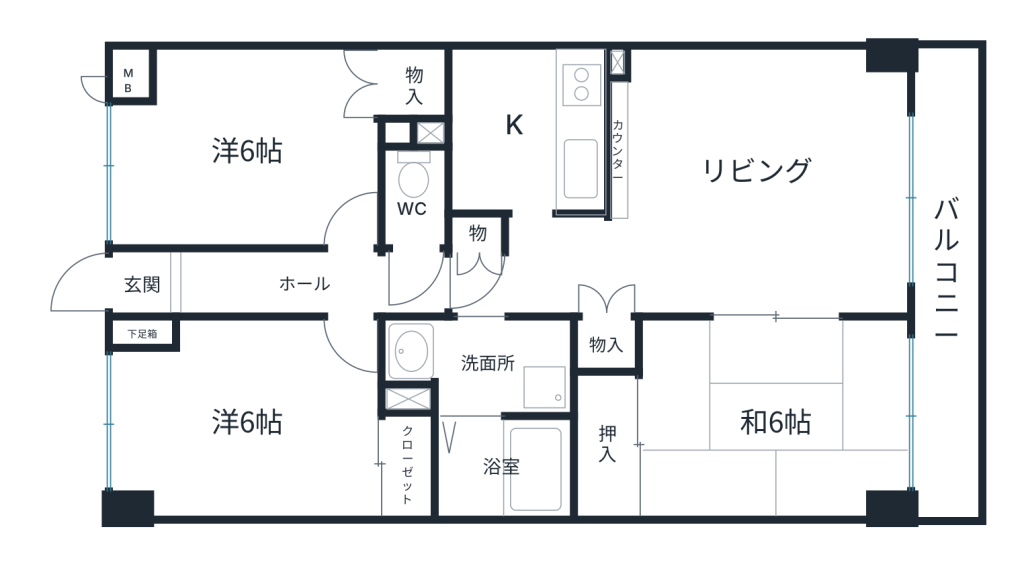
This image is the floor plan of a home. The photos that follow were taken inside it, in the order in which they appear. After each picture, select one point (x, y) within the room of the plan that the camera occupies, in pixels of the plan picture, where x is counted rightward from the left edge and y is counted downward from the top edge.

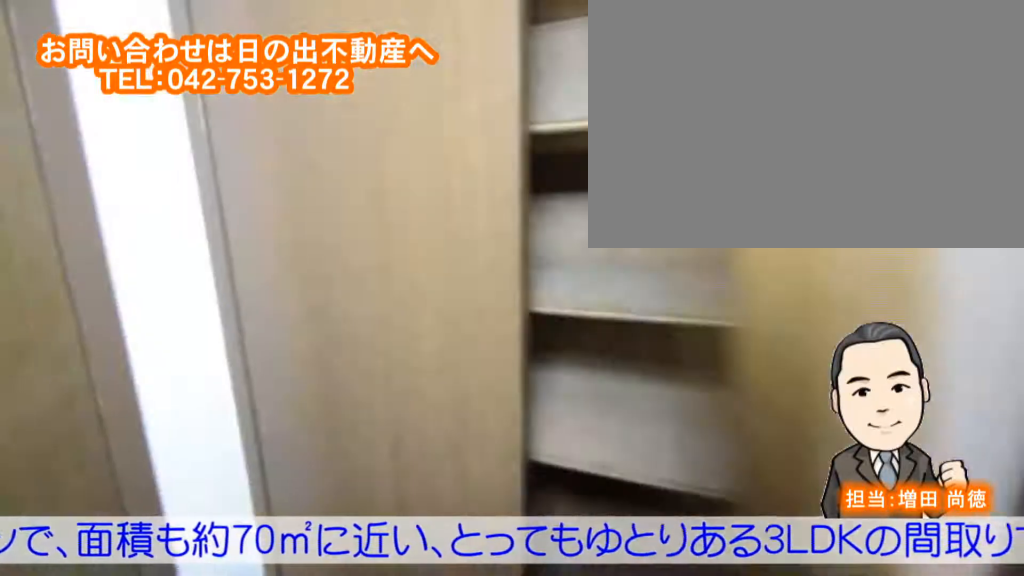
(485, 277)
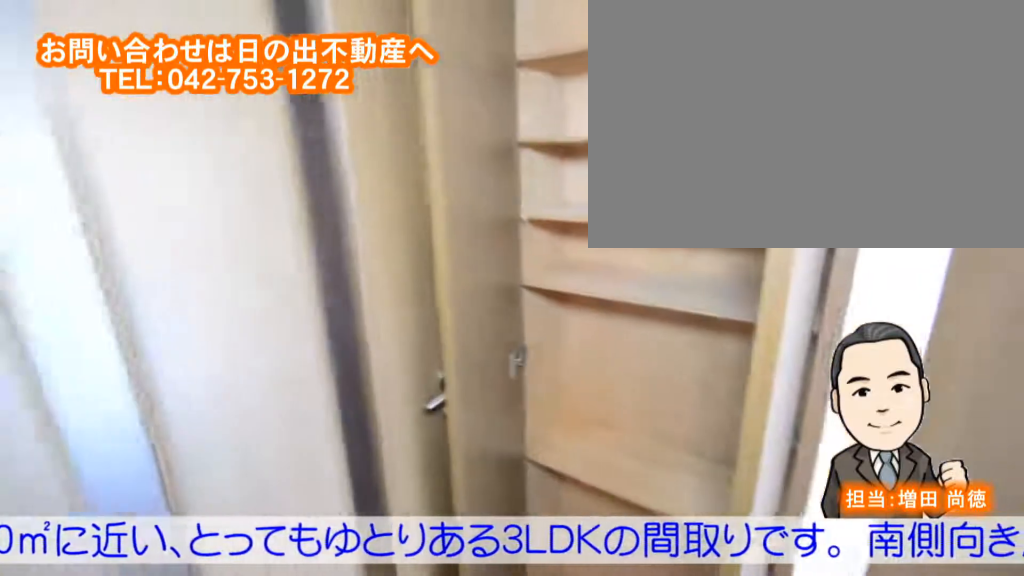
(484, 277)
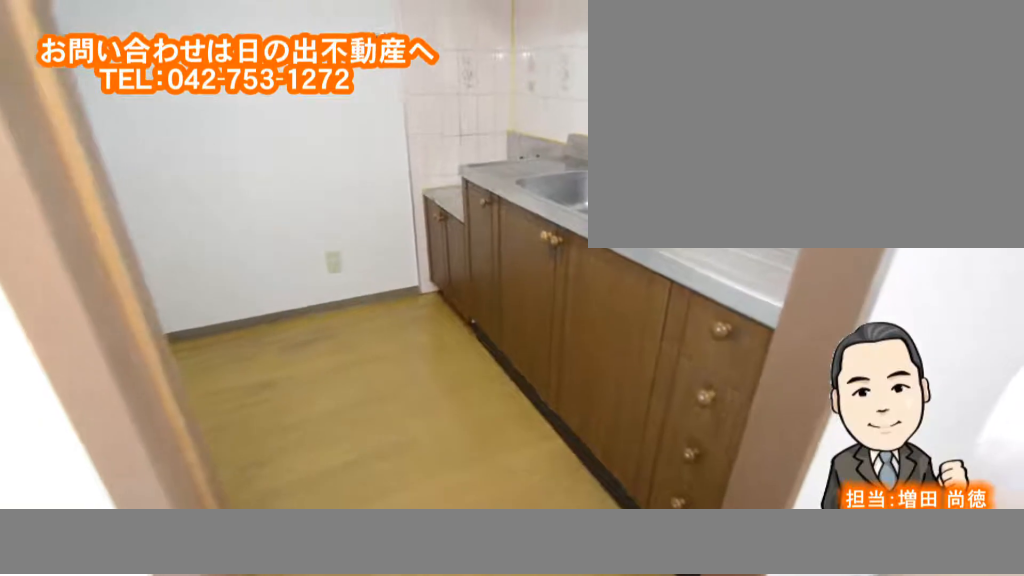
(509, 133)
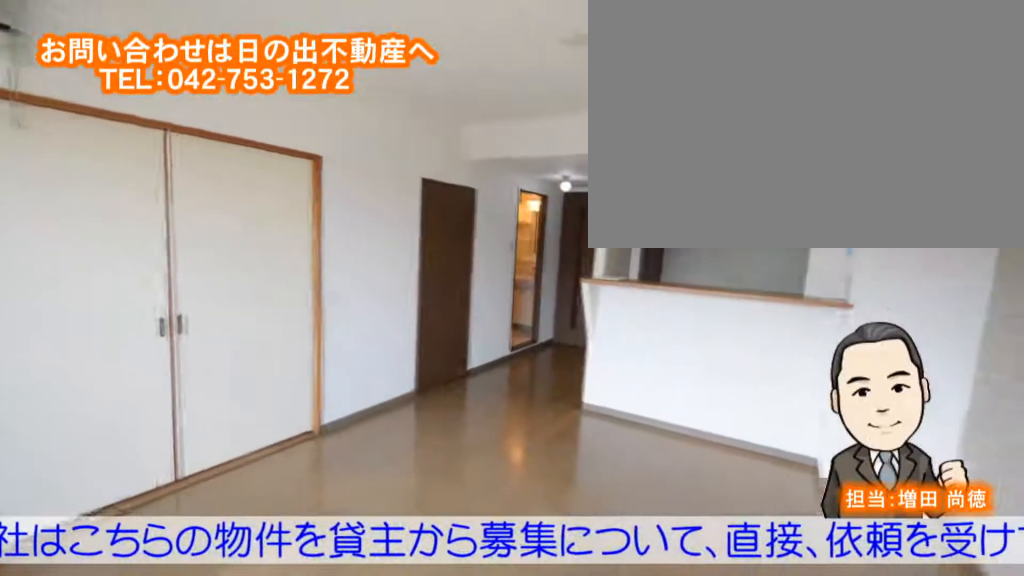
(749, 217)
